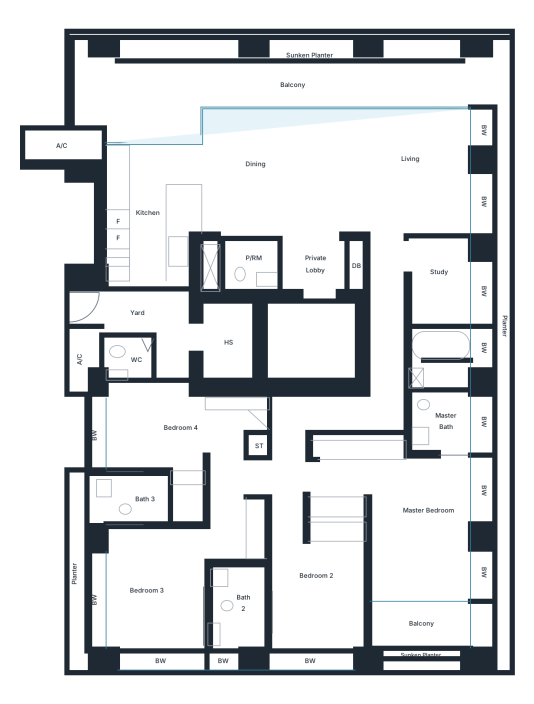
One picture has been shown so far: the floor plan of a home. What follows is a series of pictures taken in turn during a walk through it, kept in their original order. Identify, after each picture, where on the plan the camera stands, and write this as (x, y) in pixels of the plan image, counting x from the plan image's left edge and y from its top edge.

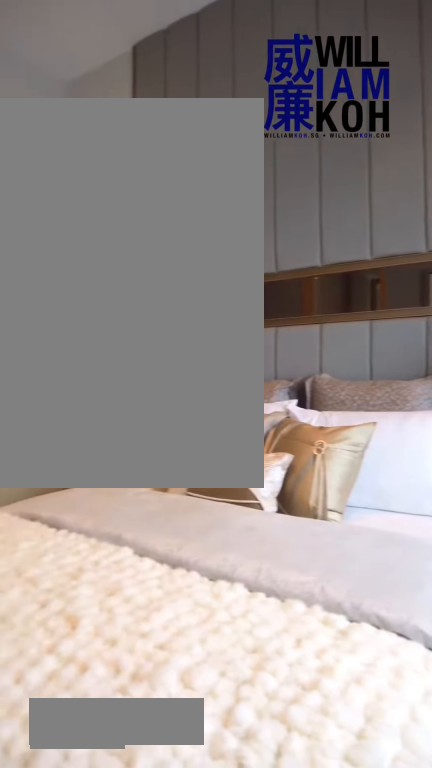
(284, 632)
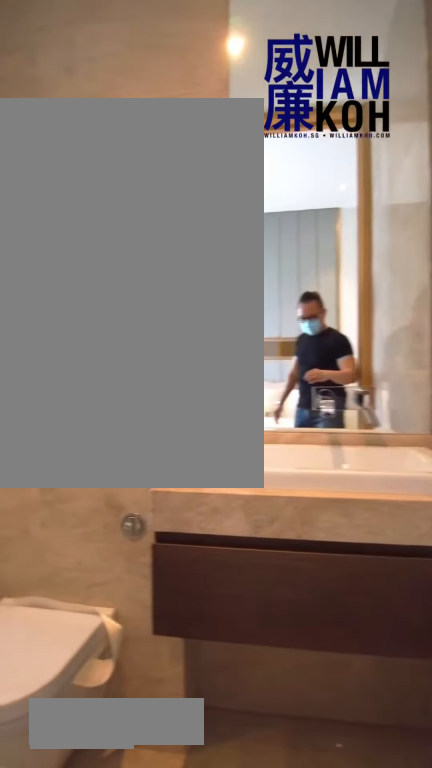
(242, 589)
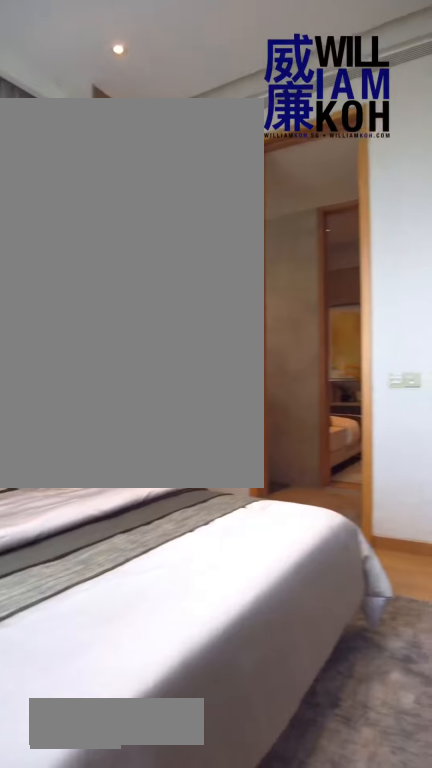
(186, 636)
